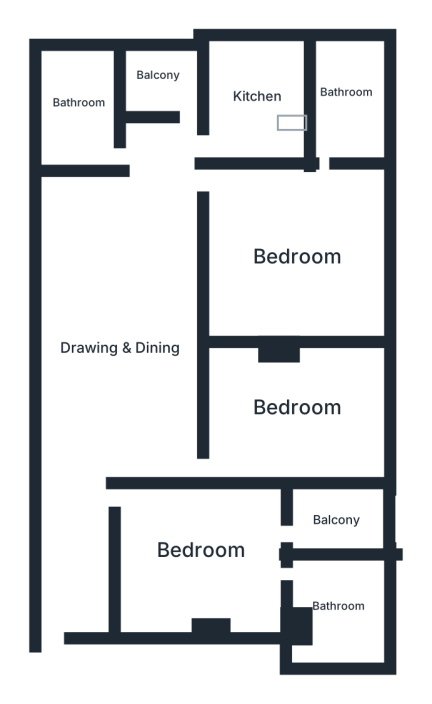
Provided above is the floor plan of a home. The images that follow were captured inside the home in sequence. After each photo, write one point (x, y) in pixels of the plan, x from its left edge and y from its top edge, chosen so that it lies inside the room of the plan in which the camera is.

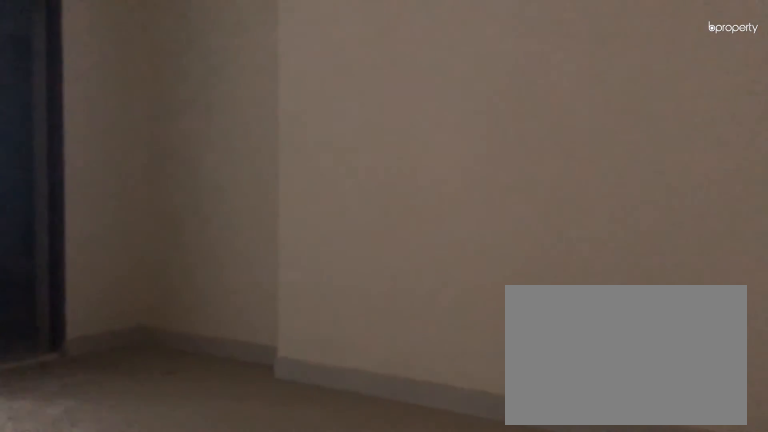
(200, 552)
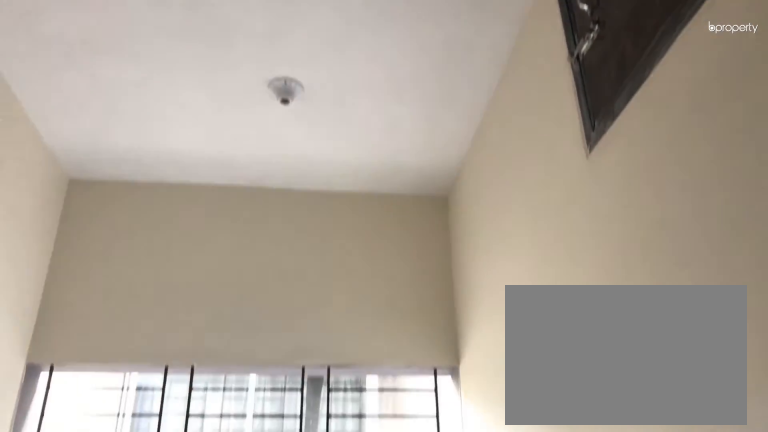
(337, 521)
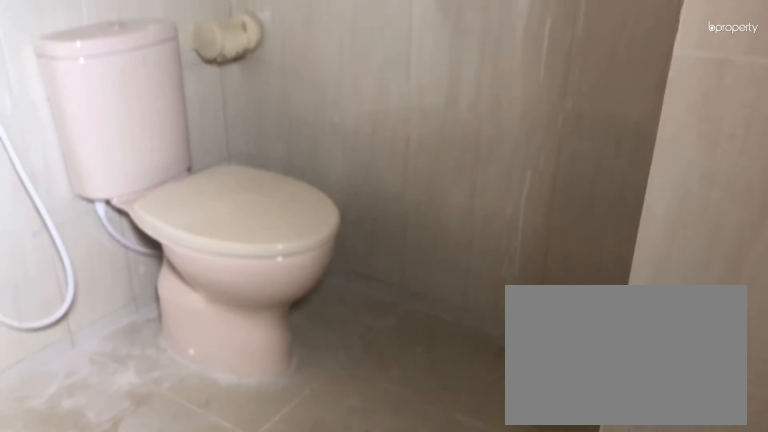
(340, 609)
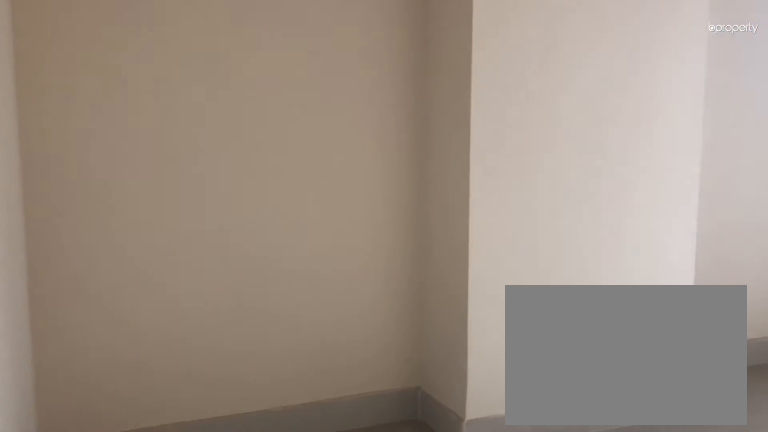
(298, 405)
